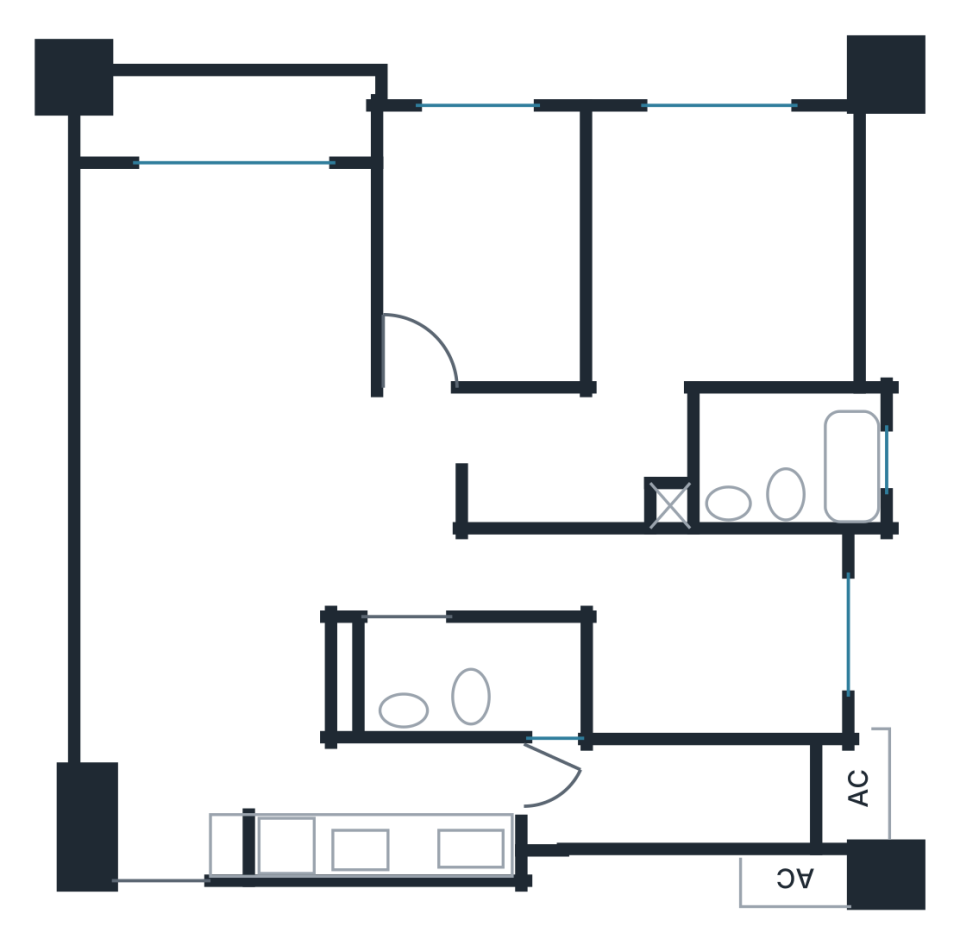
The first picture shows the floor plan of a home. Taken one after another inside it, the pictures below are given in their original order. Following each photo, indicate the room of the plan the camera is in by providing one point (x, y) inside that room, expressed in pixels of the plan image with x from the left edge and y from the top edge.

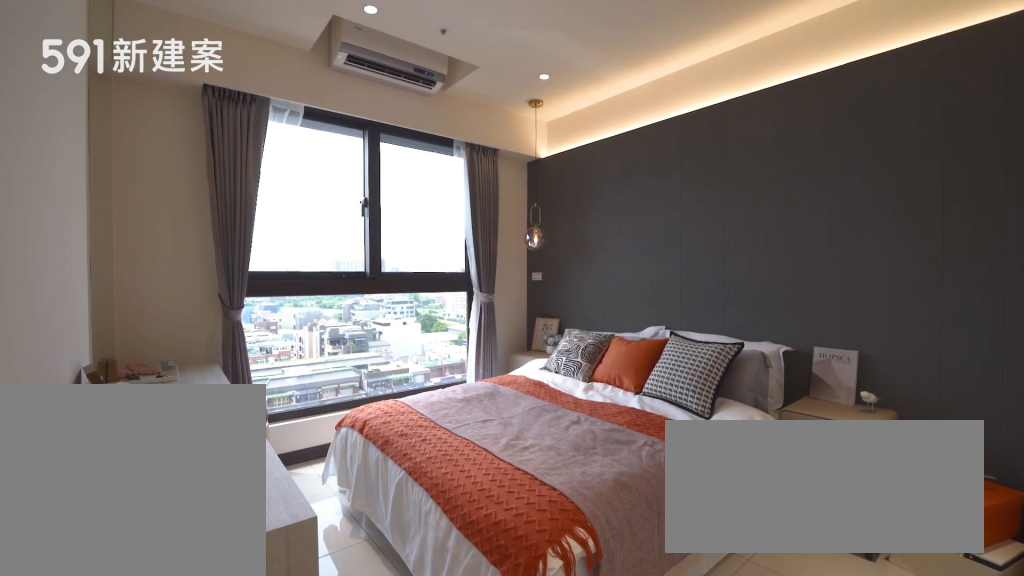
(676, 300)
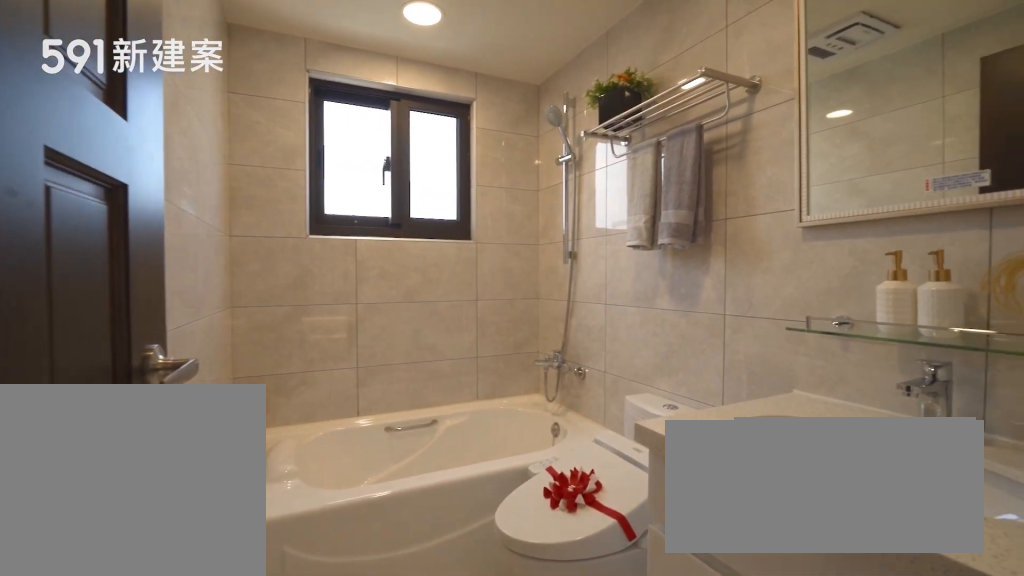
(791, 463)
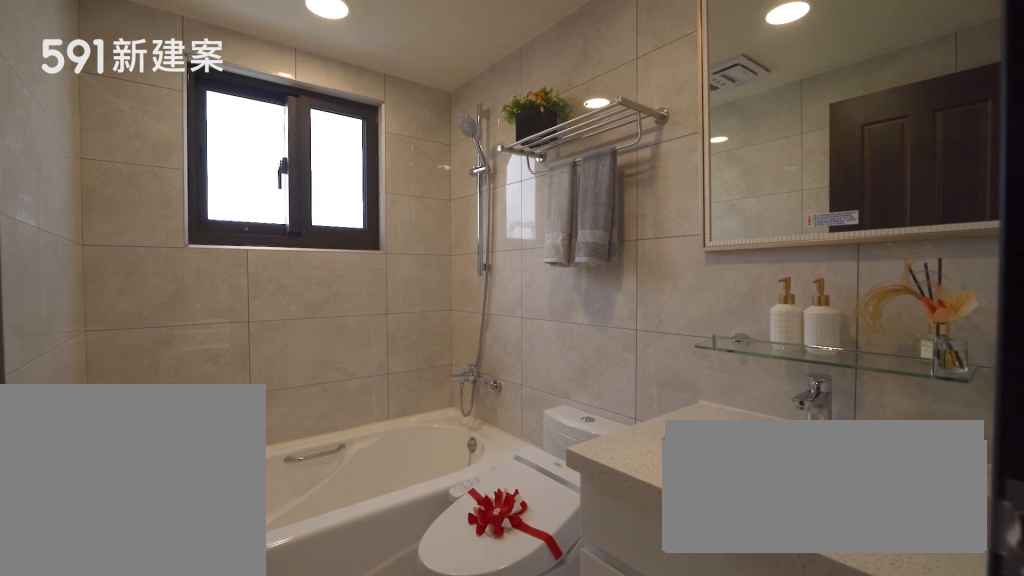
(791, 463)
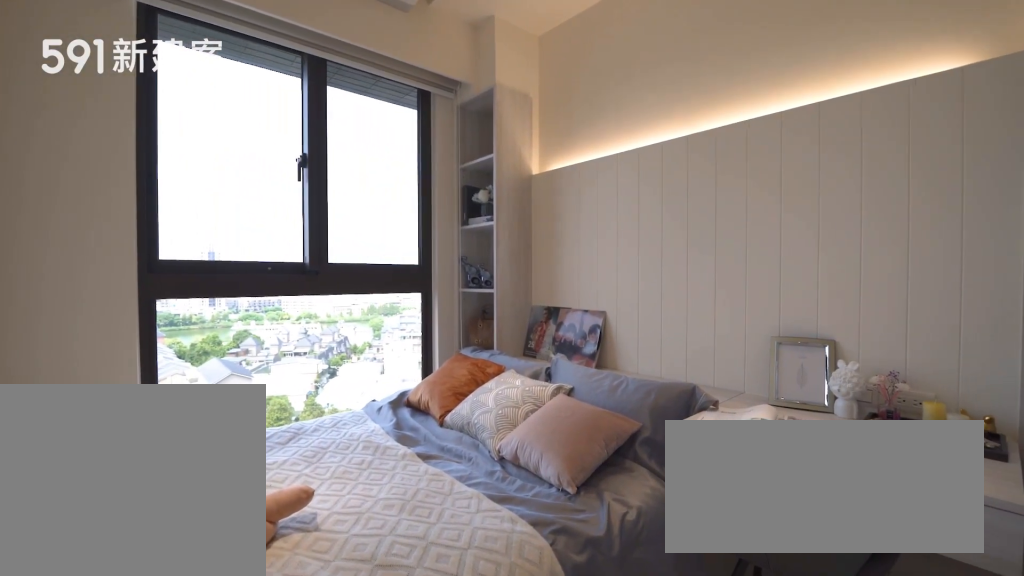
(684, 628)
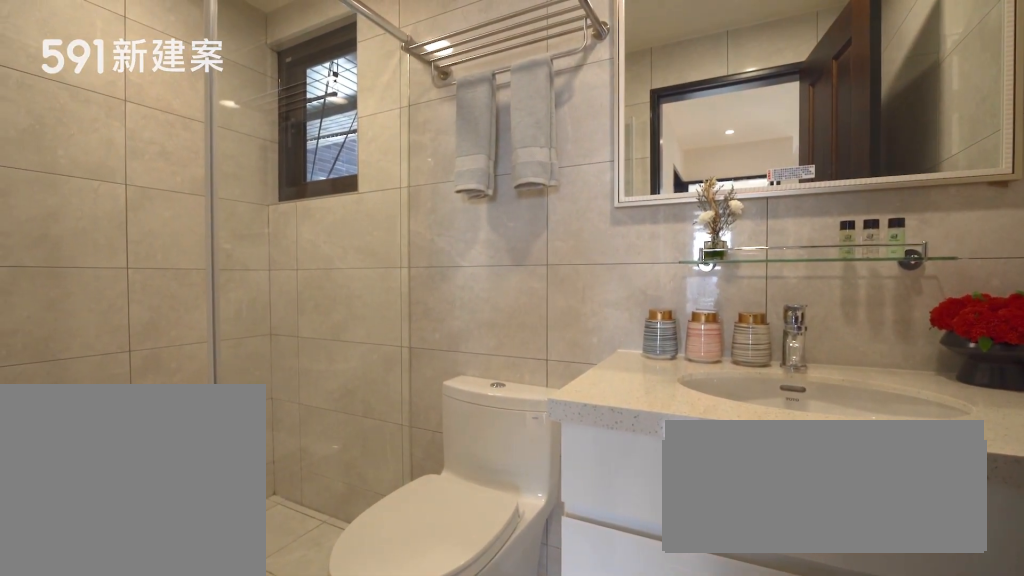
(478, 679)
